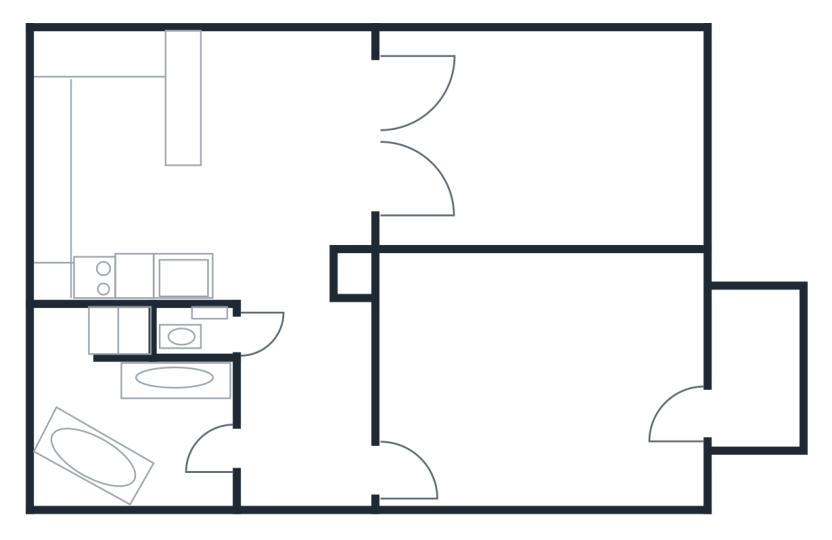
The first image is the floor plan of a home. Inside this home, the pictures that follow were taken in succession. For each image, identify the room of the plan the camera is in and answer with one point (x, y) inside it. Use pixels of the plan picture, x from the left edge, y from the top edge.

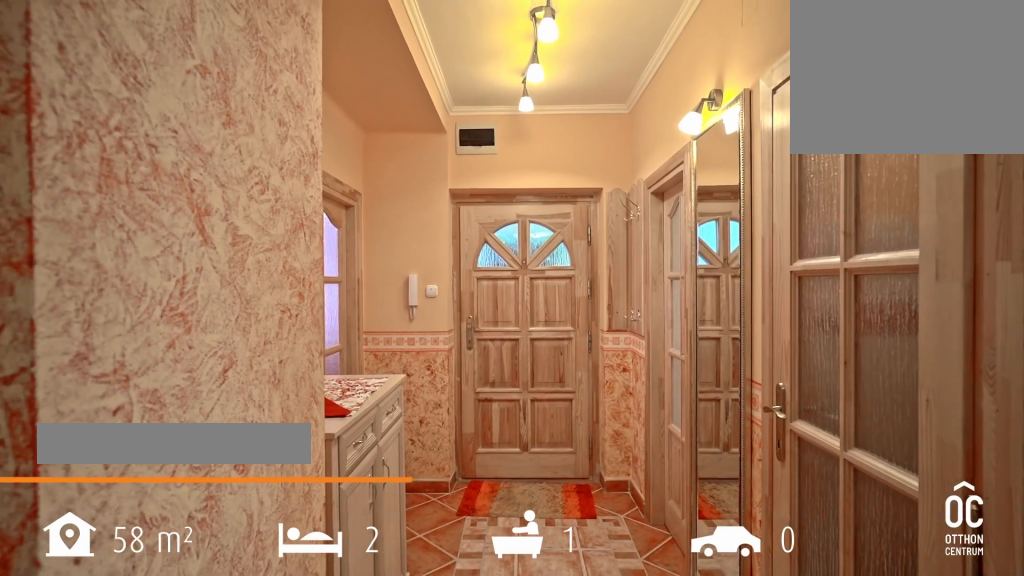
(313, 451)
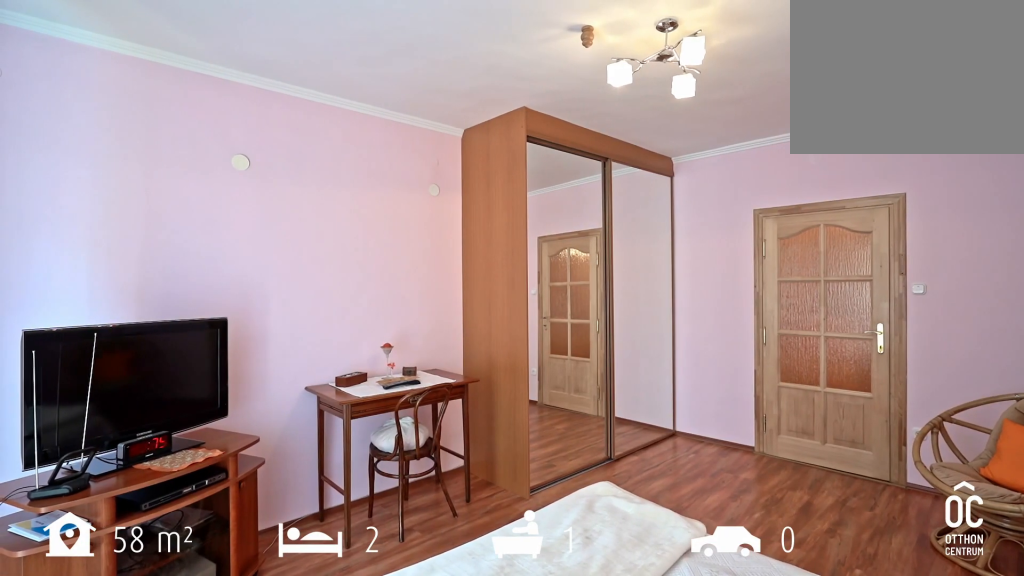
(562, 404)
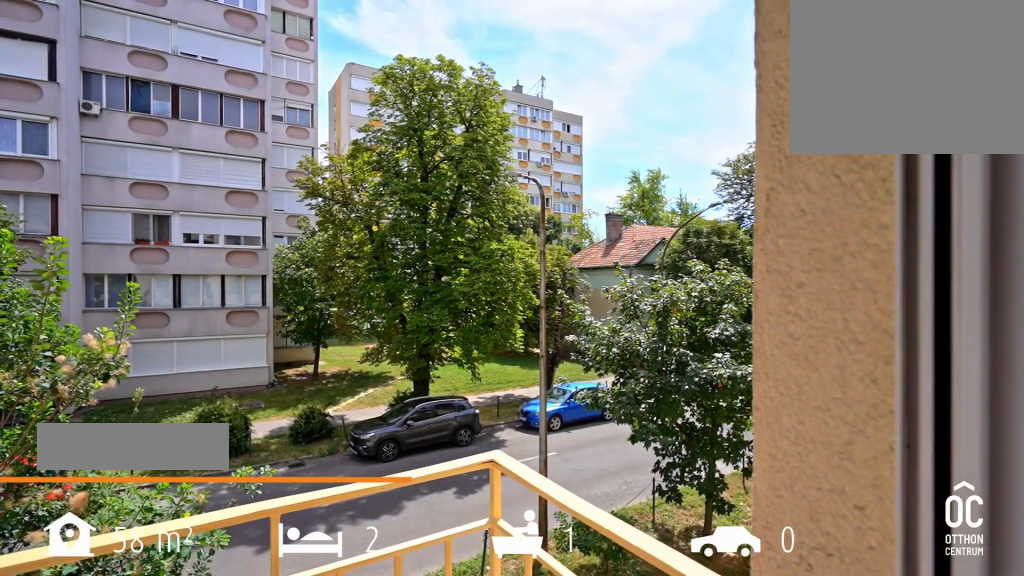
(757, 378)
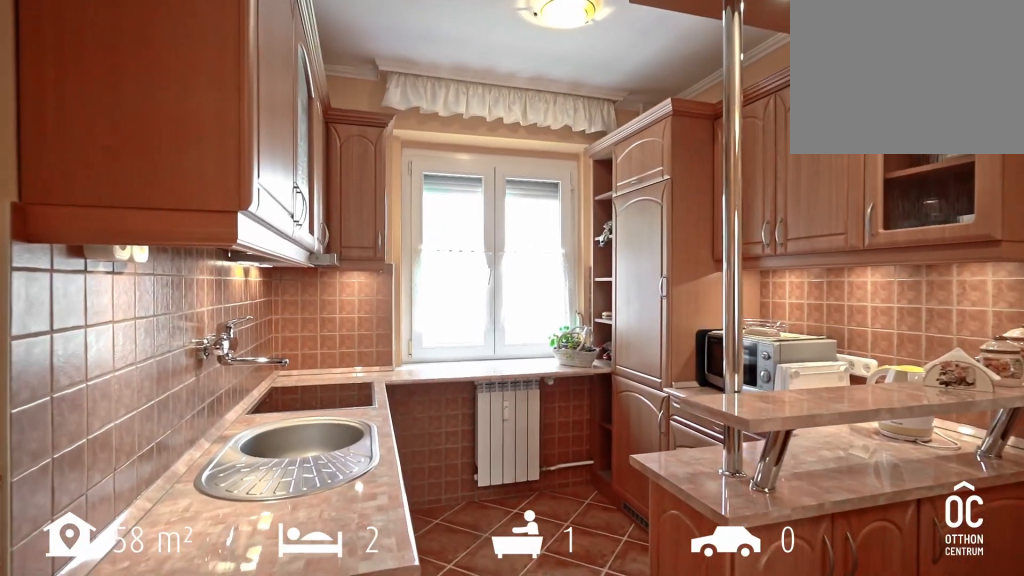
(276, 197)
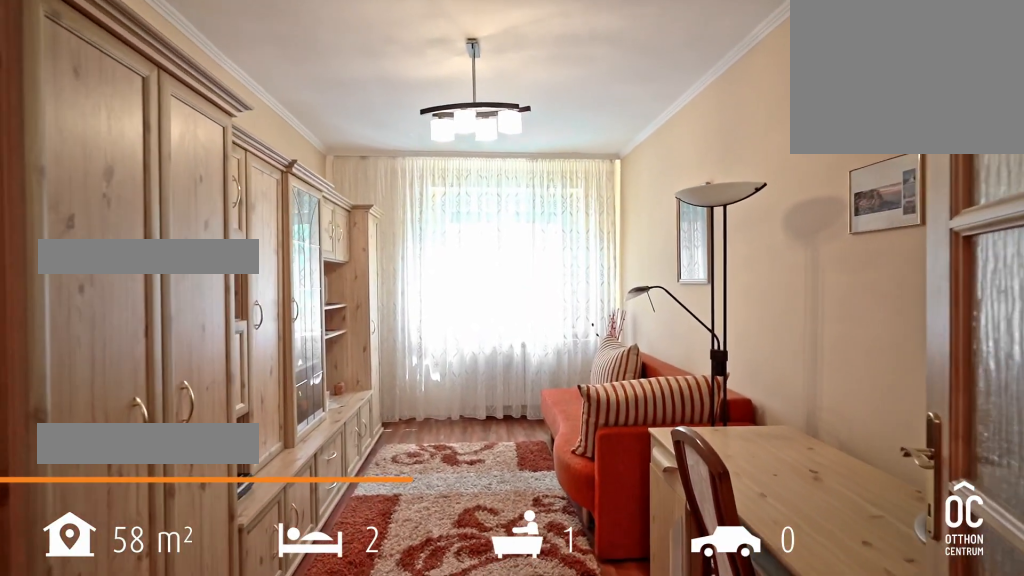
(562, 128)
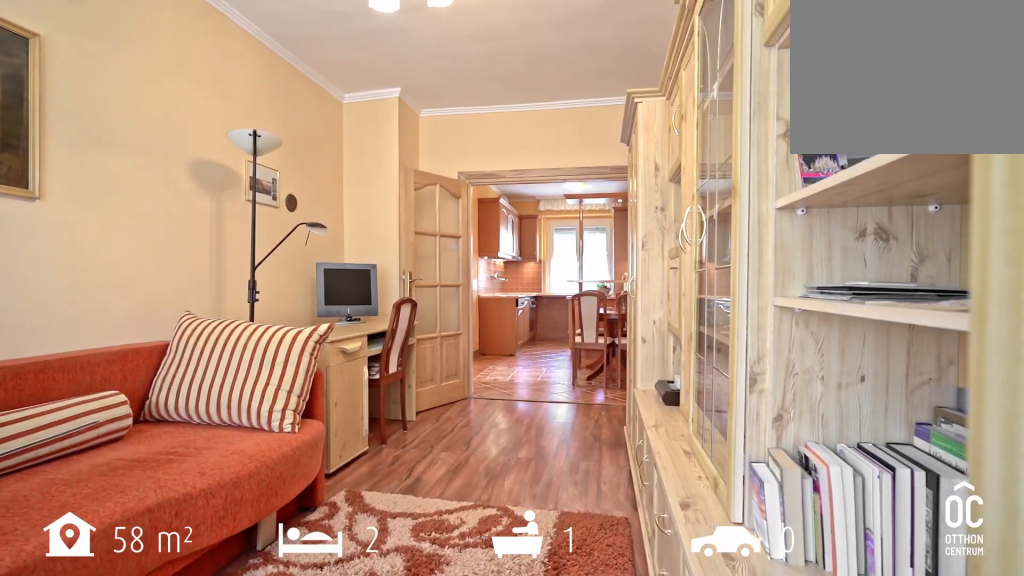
(562, 128)
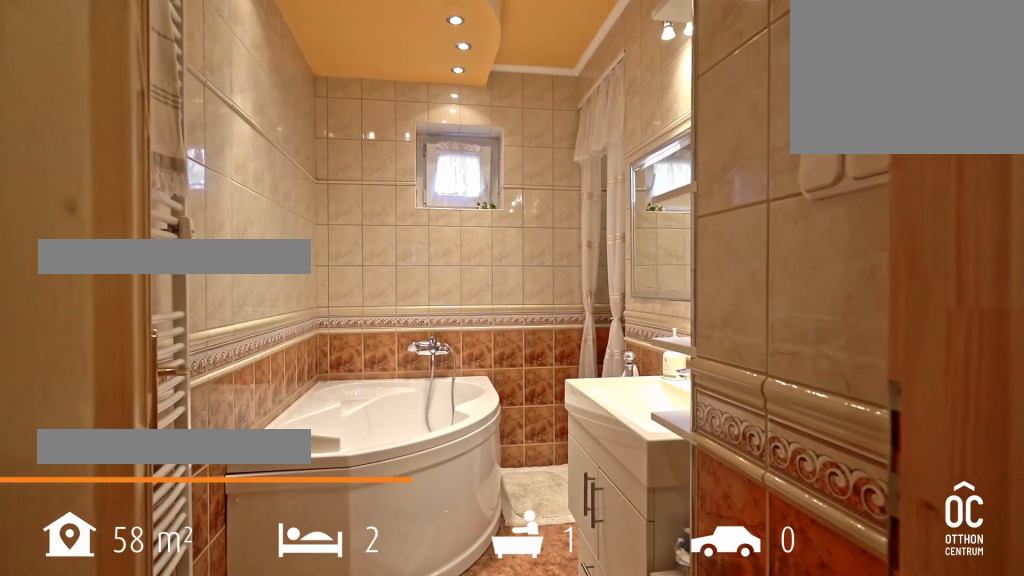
(144, 415)
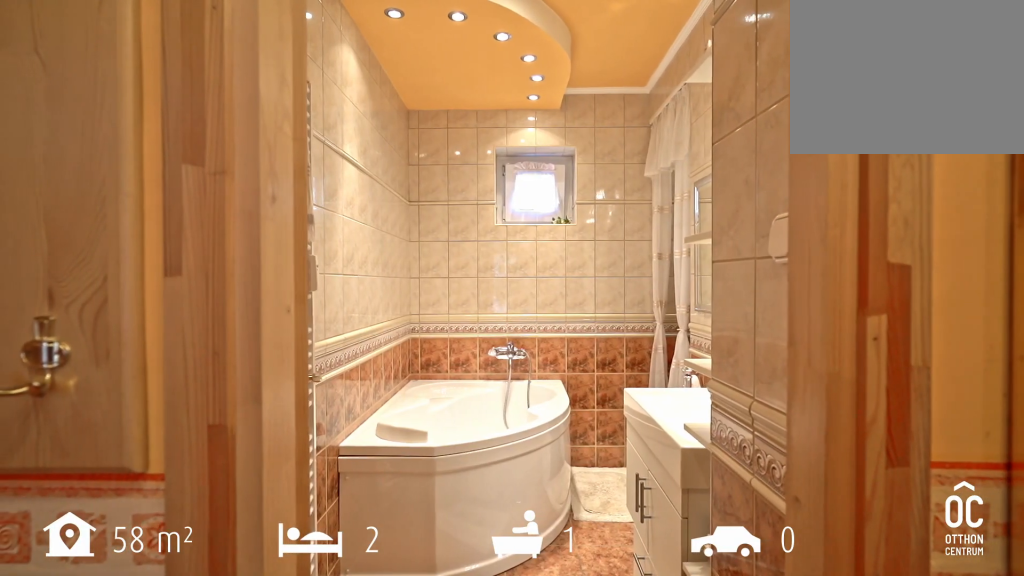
(144, 415)
